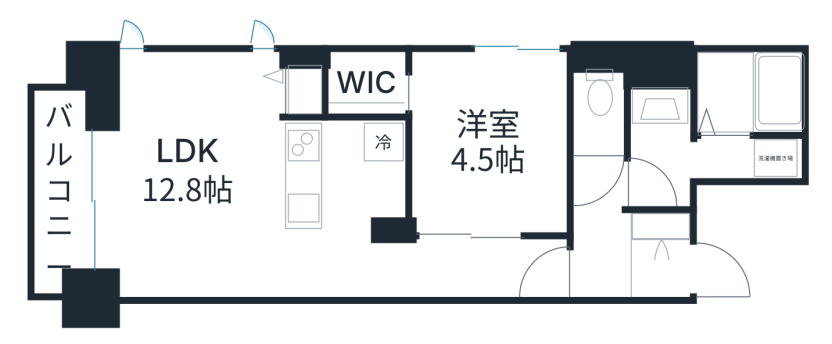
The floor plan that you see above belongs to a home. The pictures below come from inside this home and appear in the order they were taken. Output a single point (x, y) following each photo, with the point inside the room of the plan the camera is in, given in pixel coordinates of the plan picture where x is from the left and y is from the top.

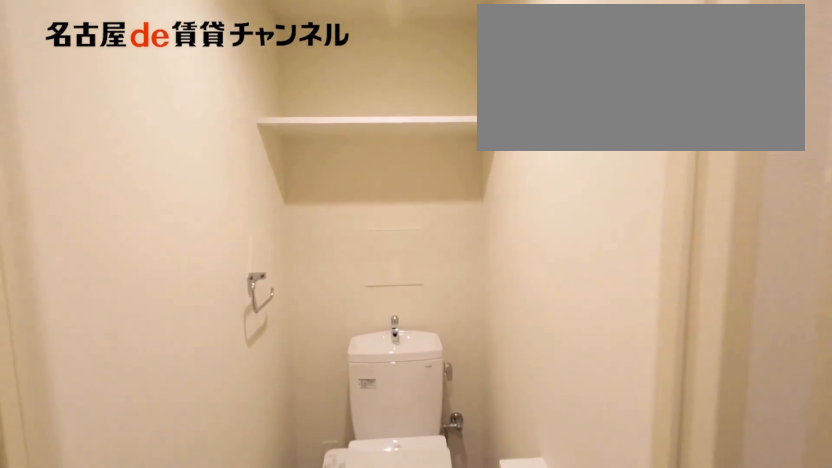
(600, 102)
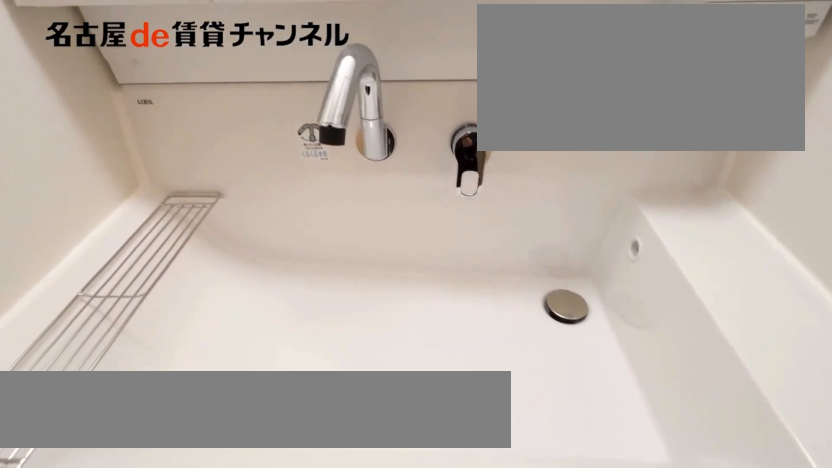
(709, 160)
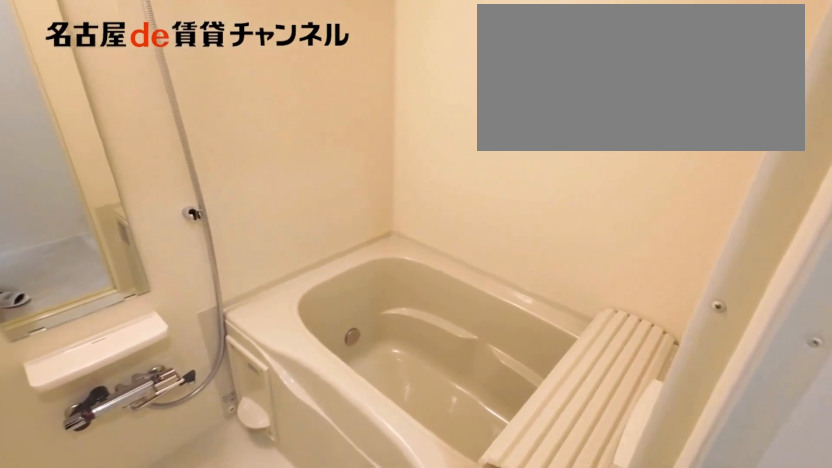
(708, 122)
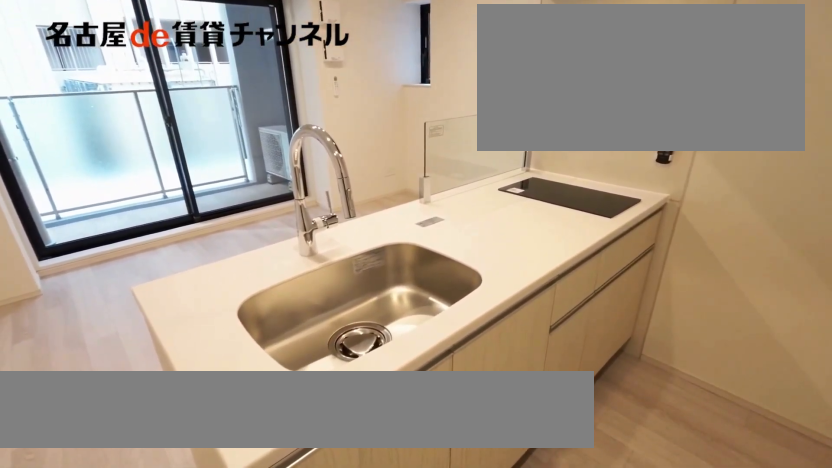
(347, 178)
